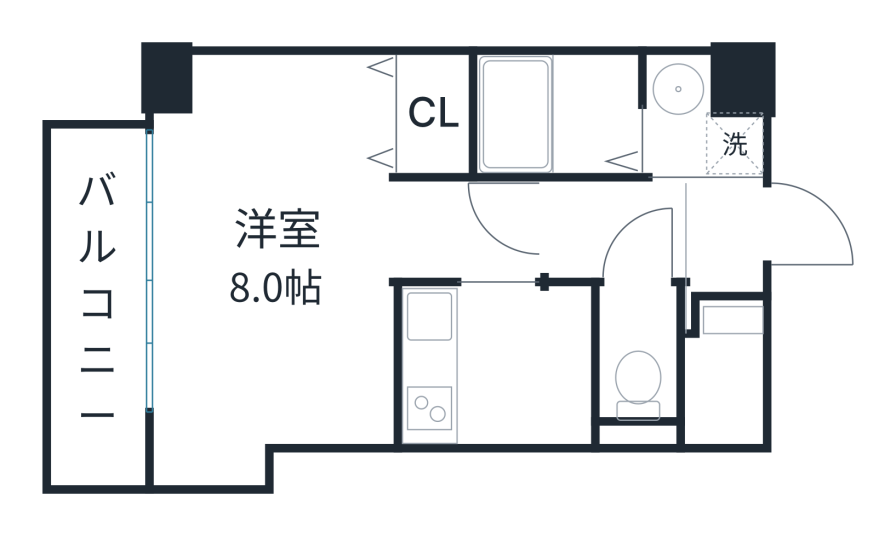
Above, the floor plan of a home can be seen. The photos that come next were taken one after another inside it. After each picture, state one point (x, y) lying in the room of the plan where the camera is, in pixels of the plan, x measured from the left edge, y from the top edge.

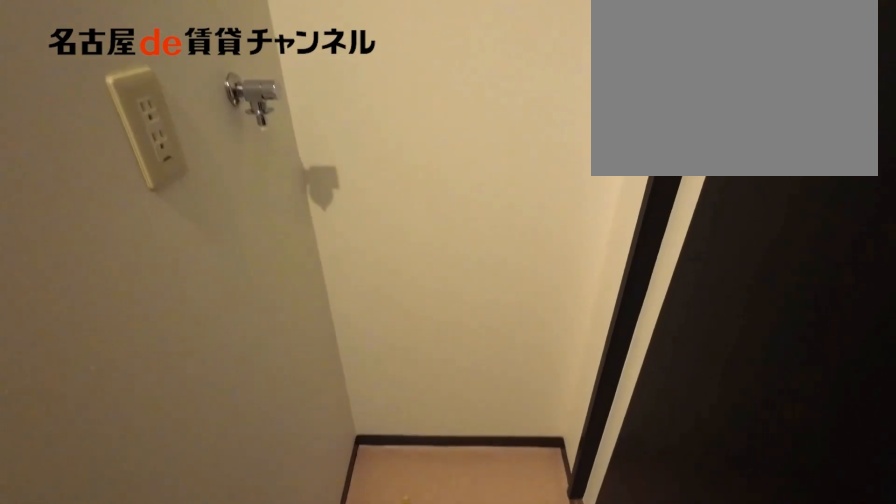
(696, 122)
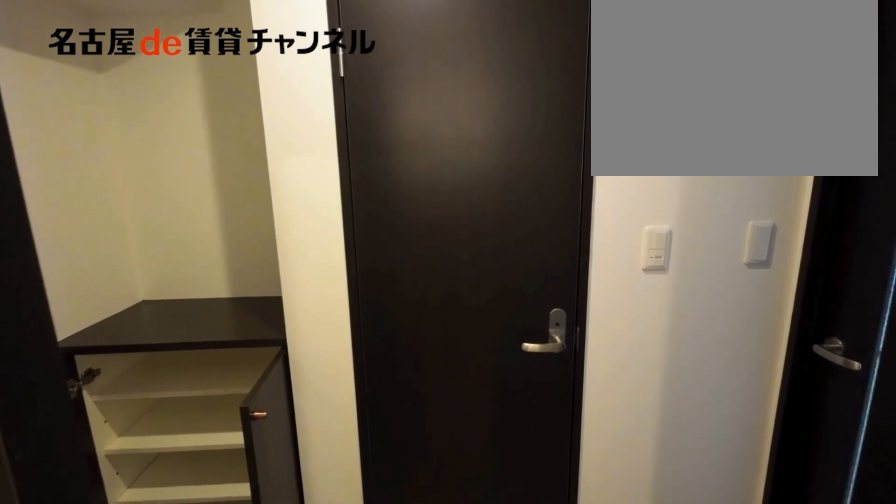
(617, 231)
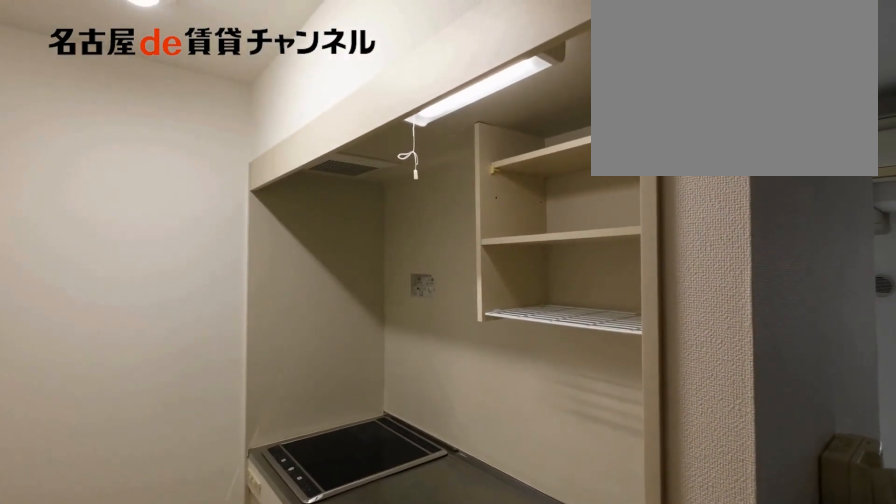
(495, 365)
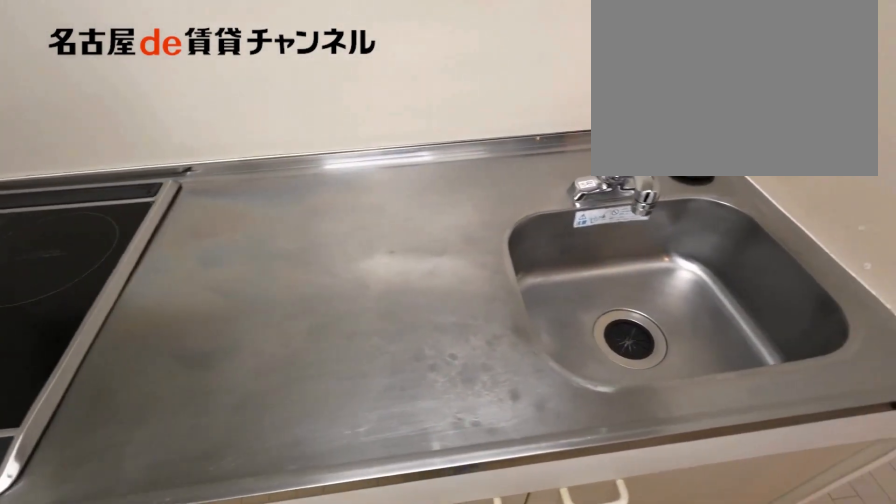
(495, 365)
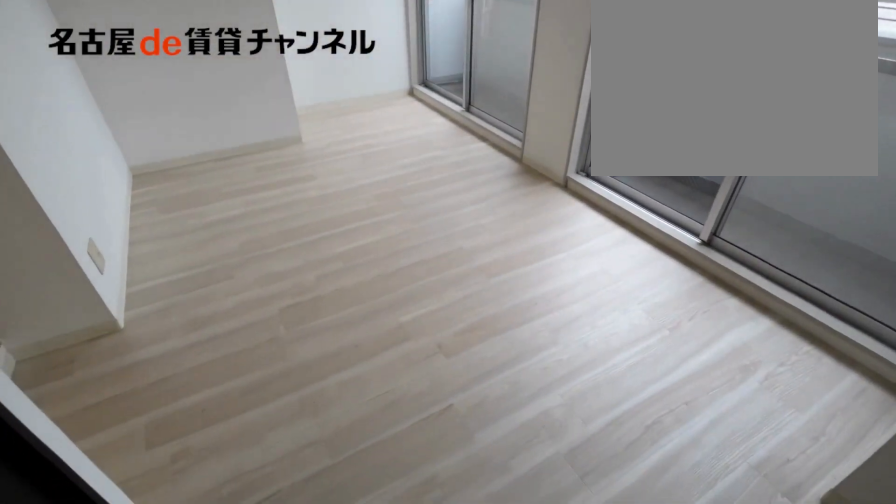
(296, 258)
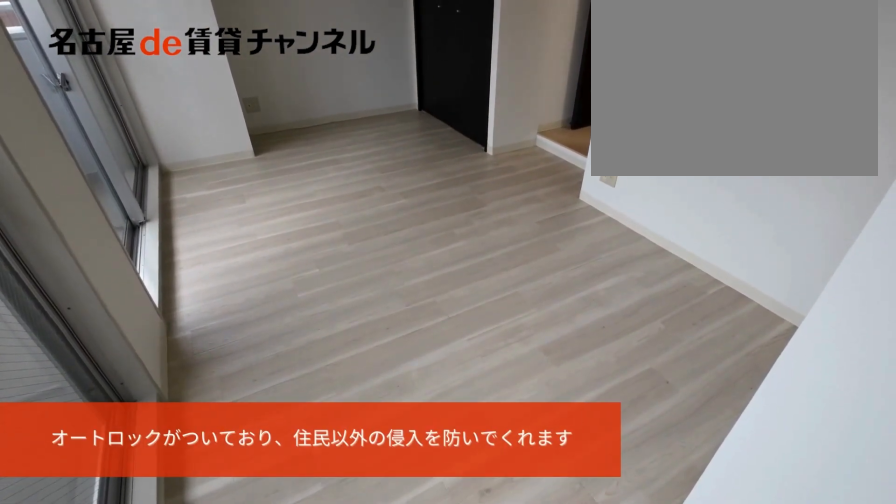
(296, 258)
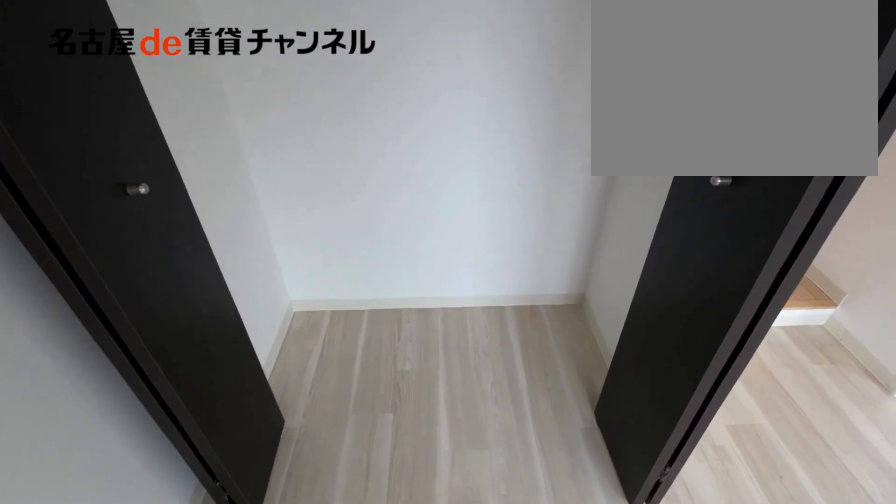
(433, 113)
